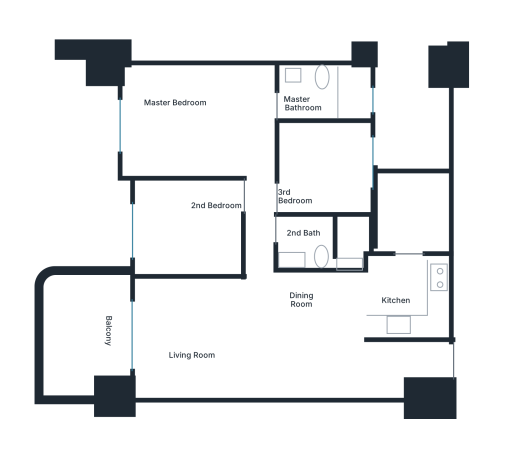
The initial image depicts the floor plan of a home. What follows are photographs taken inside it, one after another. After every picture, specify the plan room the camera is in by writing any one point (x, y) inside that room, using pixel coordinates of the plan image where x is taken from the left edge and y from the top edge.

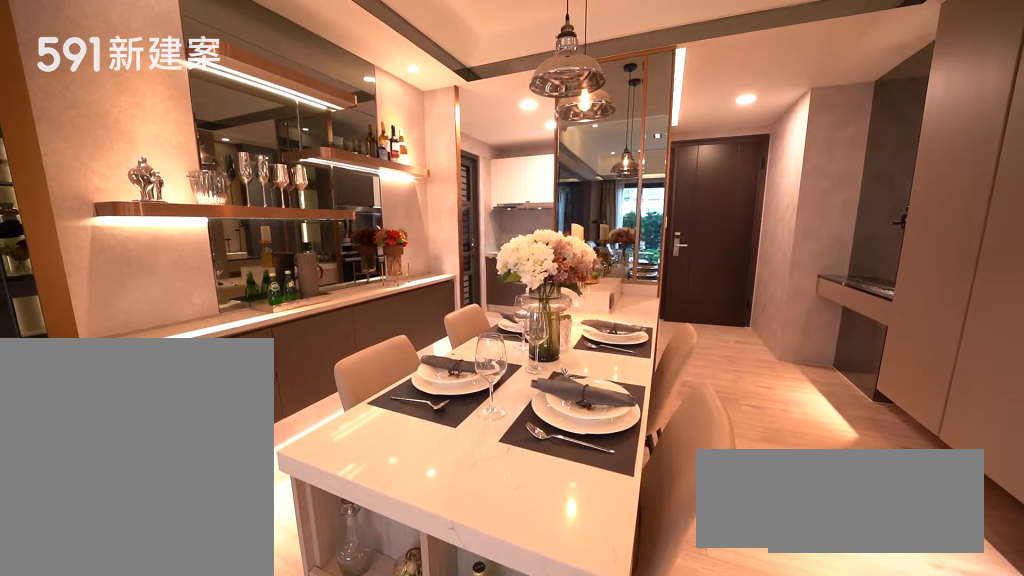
(323, 308)
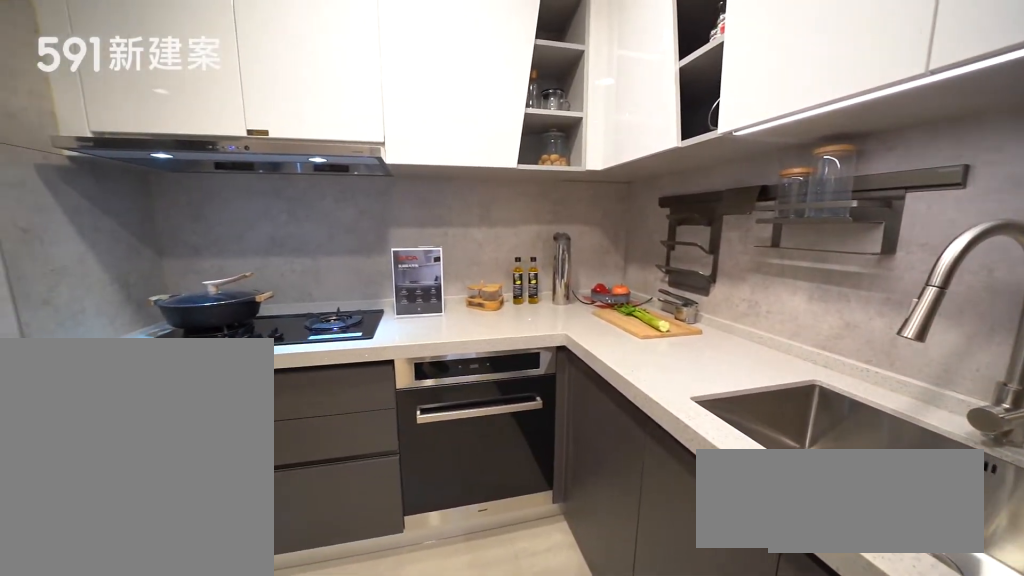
(410, 297)
